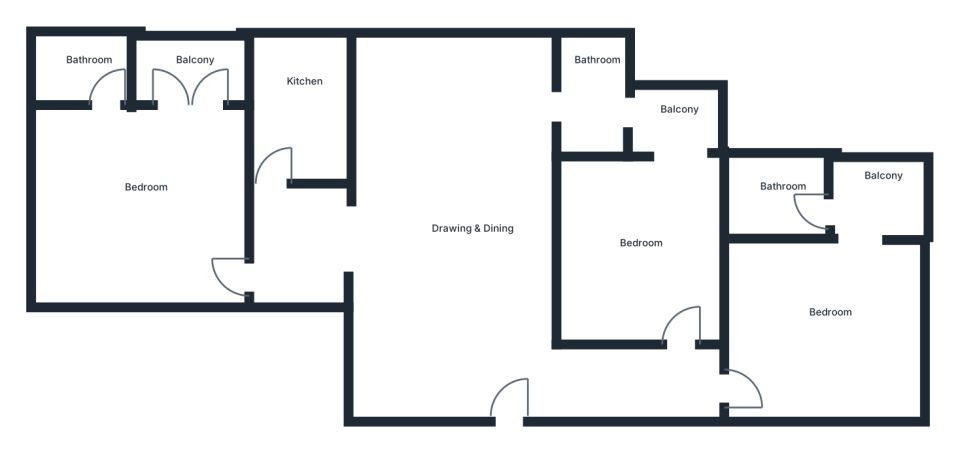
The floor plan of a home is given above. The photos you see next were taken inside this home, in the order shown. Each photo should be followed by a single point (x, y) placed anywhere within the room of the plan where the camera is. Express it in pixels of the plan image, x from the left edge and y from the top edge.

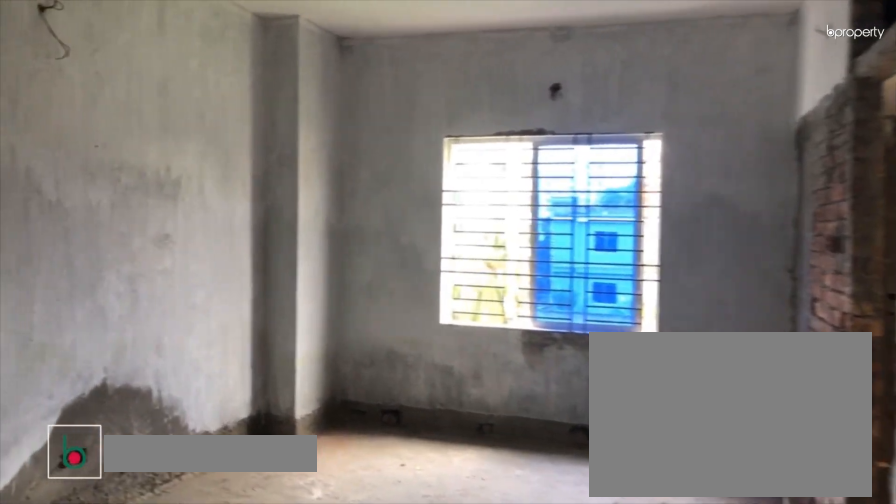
(453, 234)
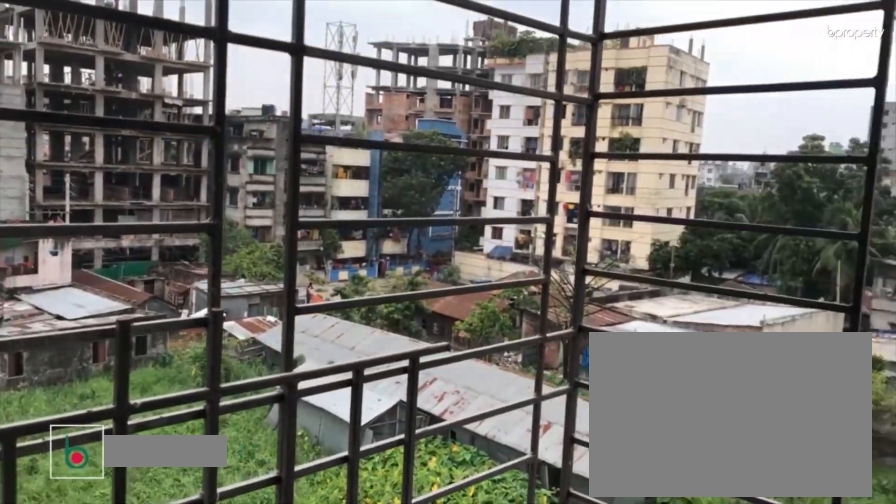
(880, 186)
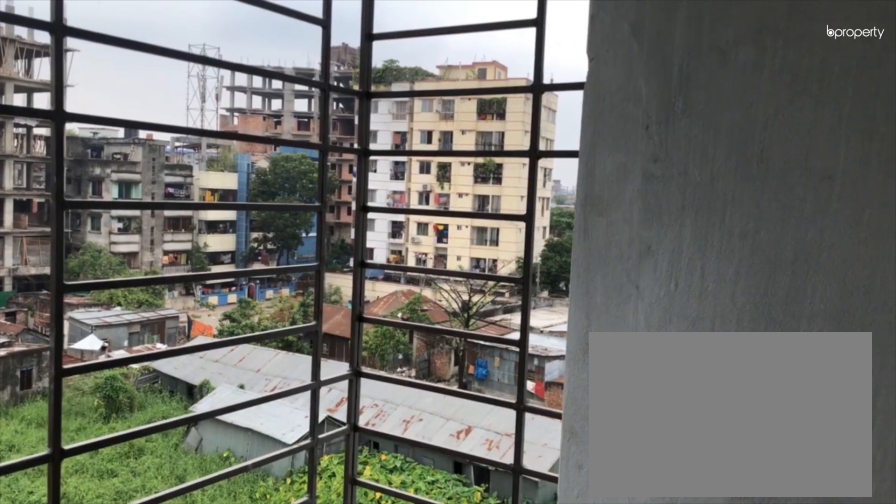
(682, 116)
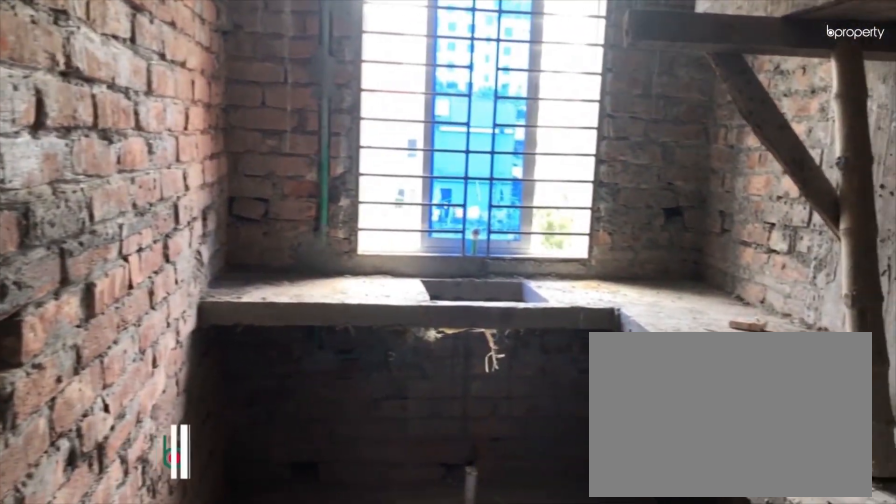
(317, 109)
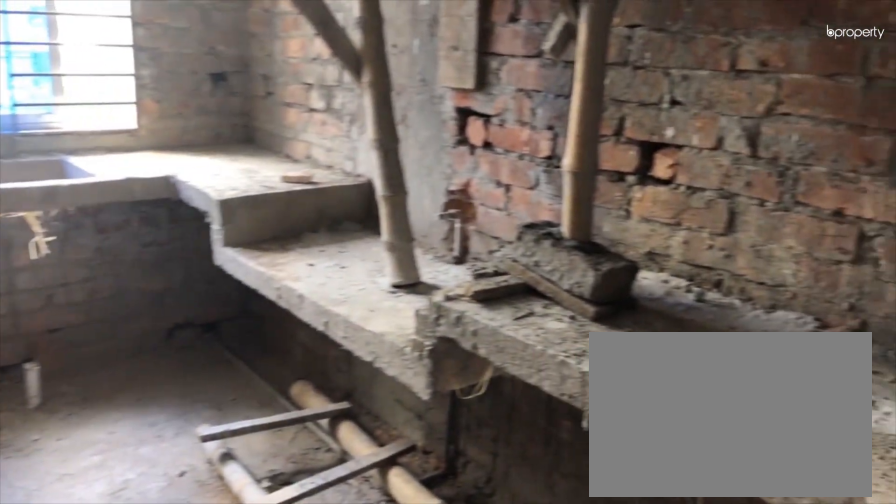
(317, 109)
